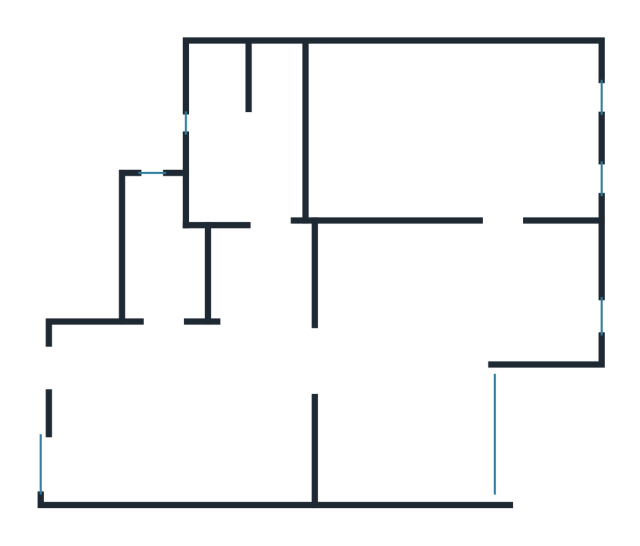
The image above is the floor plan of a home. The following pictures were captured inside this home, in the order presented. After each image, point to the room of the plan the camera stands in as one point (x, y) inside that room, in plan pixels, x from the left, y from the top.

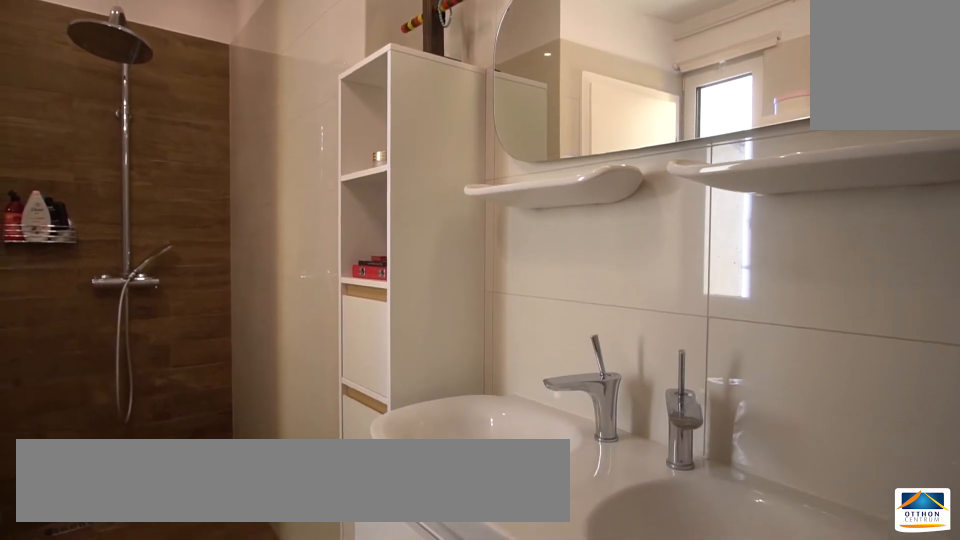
(247, 164)
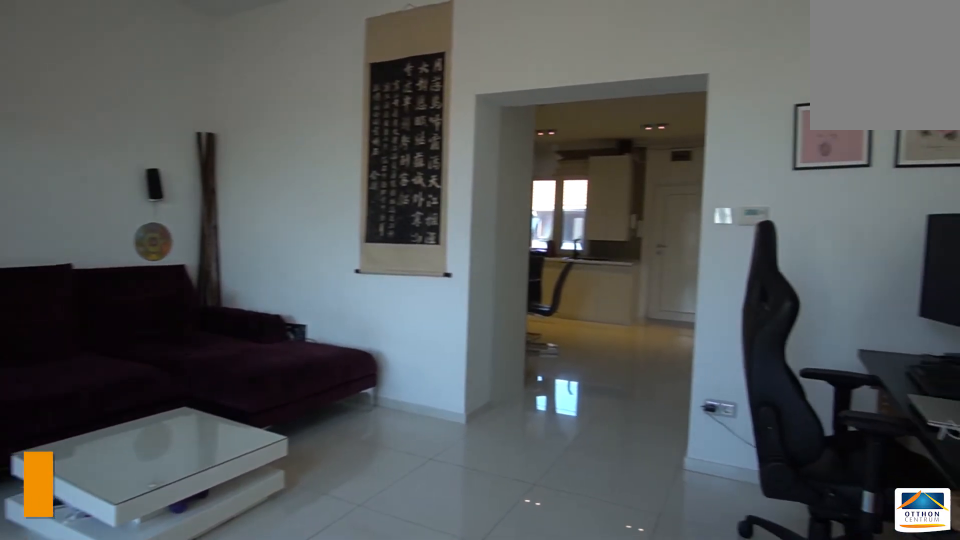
(447, 352)
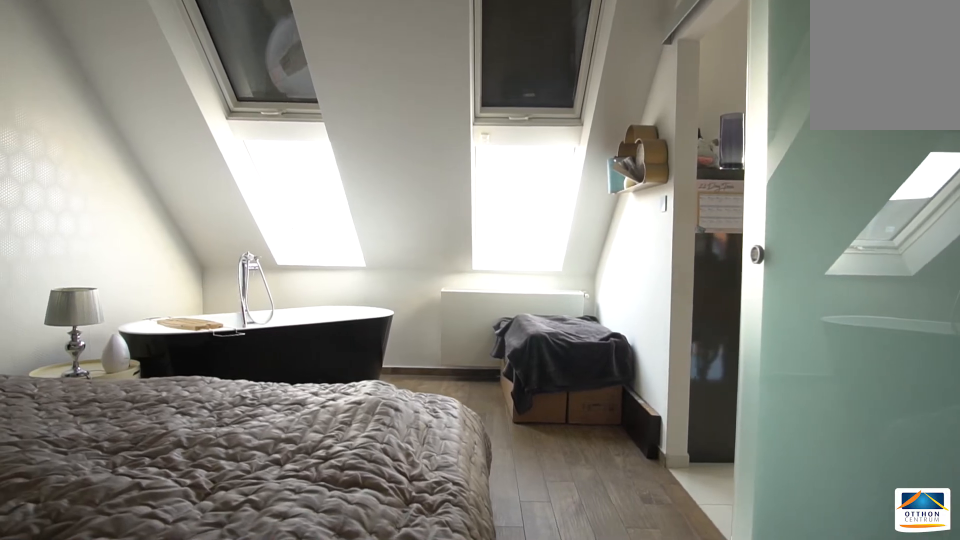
(456, 134)
